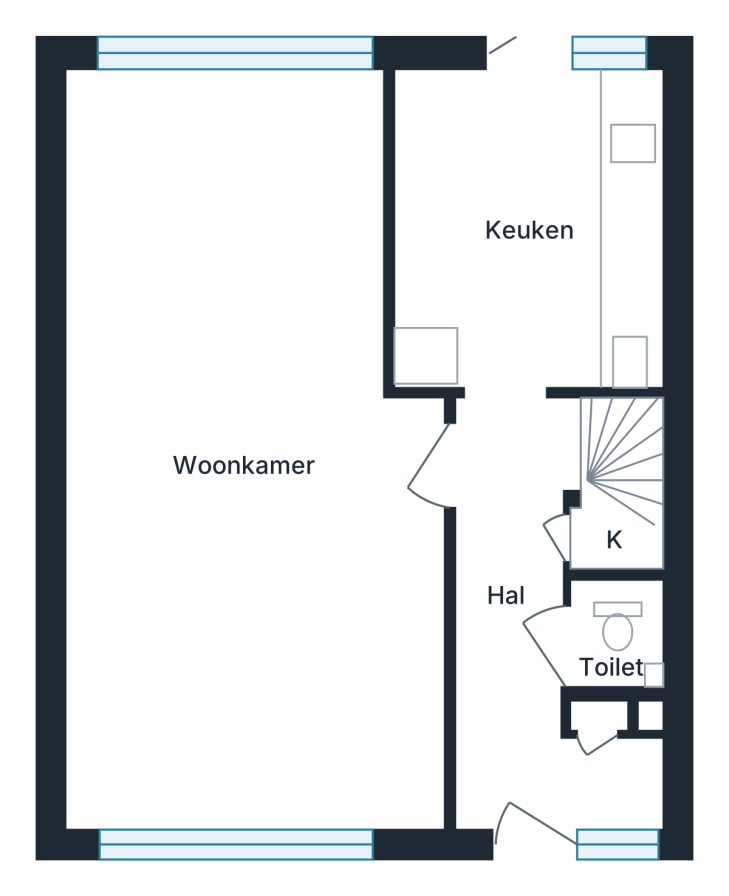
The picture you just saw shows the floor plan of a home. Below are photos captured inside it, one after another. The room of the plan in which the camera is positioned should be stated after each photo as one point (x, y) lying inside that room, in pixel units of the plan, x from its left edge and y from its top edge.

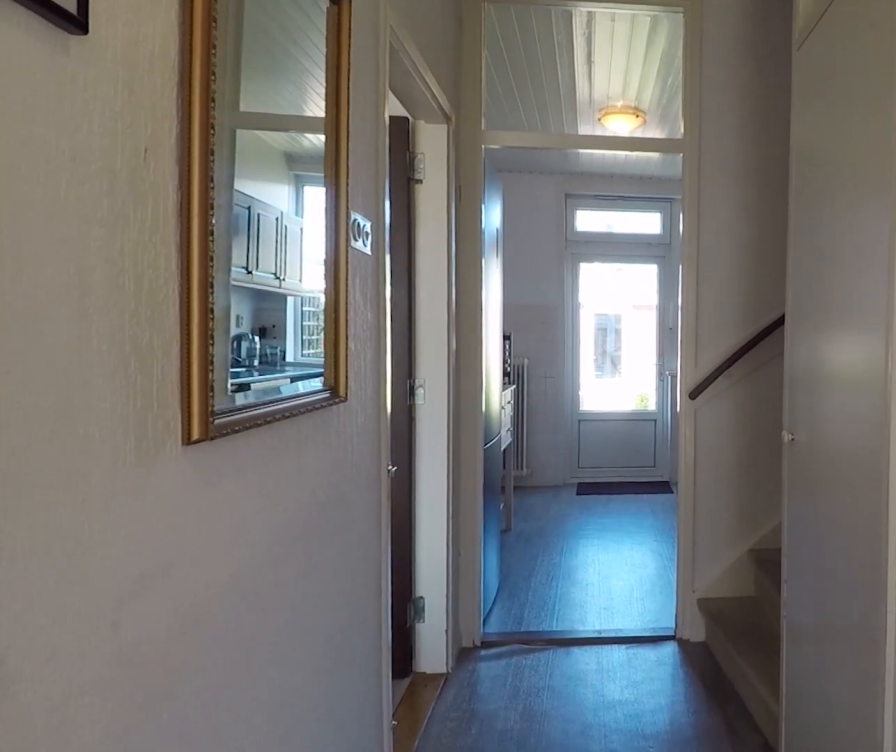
(526, 636)
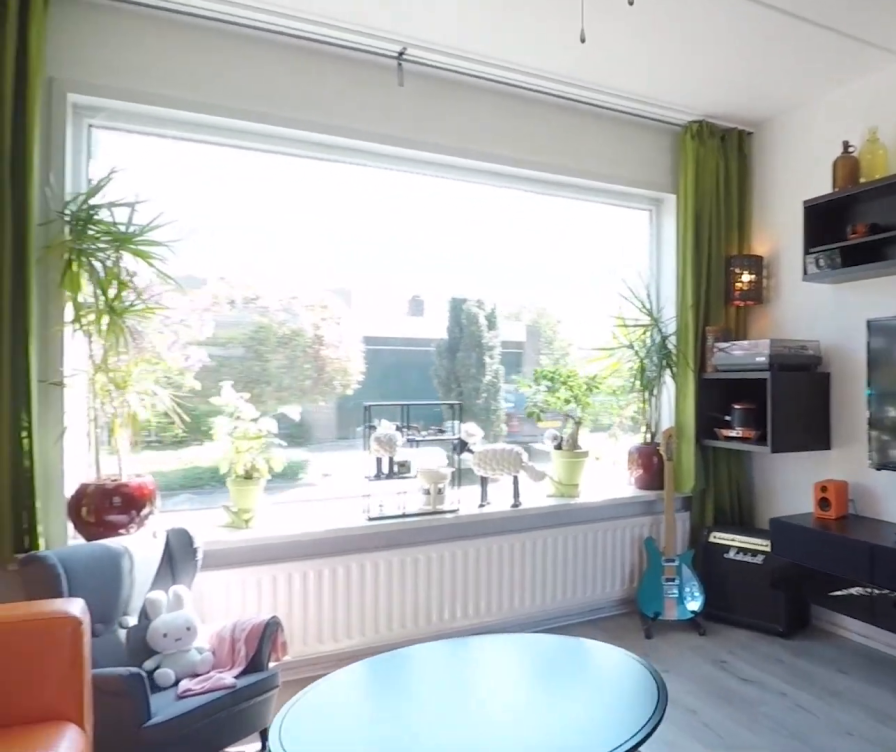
(257, 670)
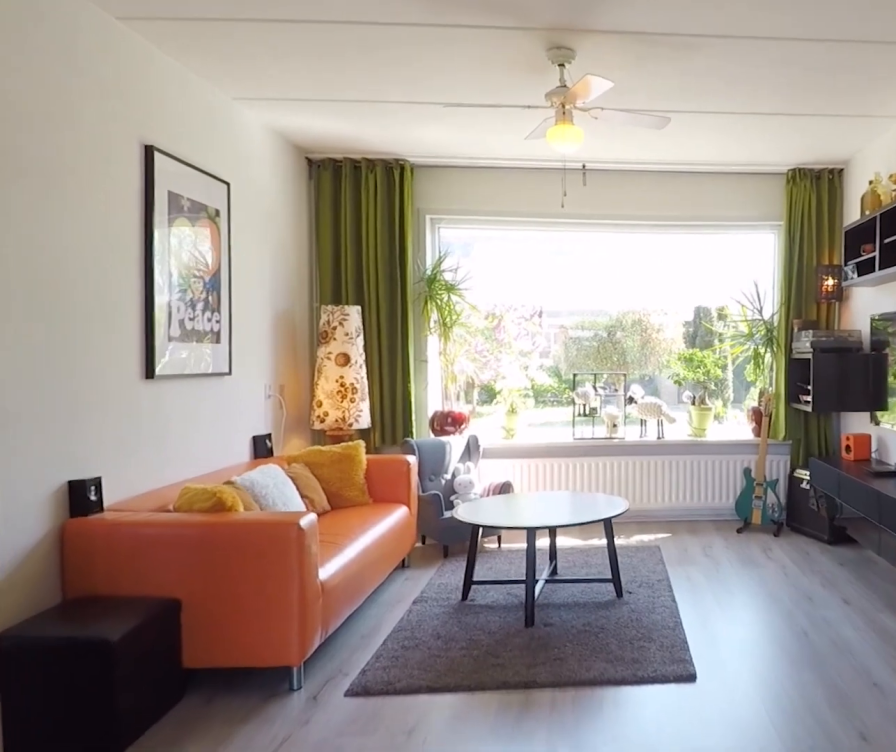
(257, 670)
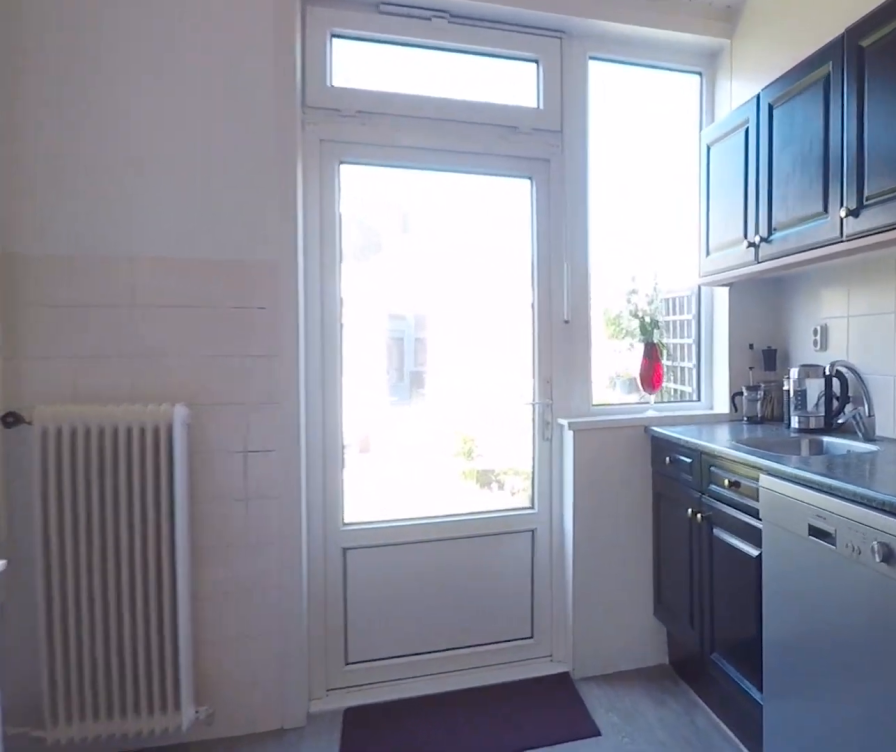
(528, 225)
